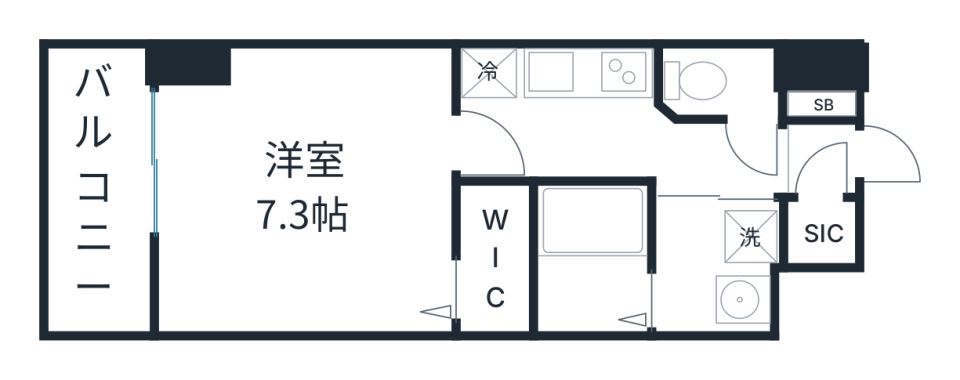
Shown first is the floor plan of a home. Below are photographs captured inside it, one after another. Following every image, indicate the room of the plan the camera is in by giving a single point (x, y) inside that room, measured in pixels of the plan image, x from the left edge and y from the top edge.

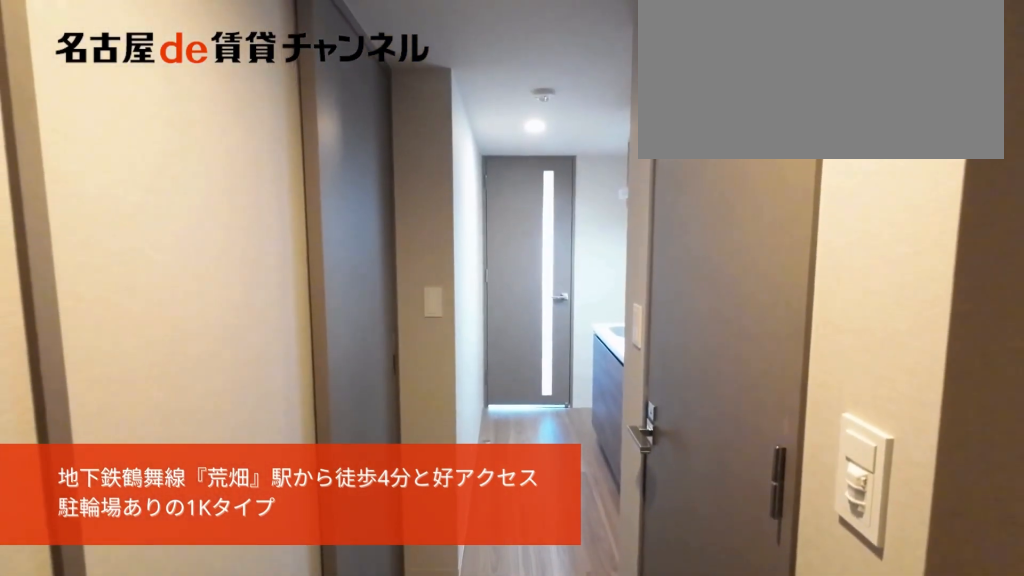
(821, 159)
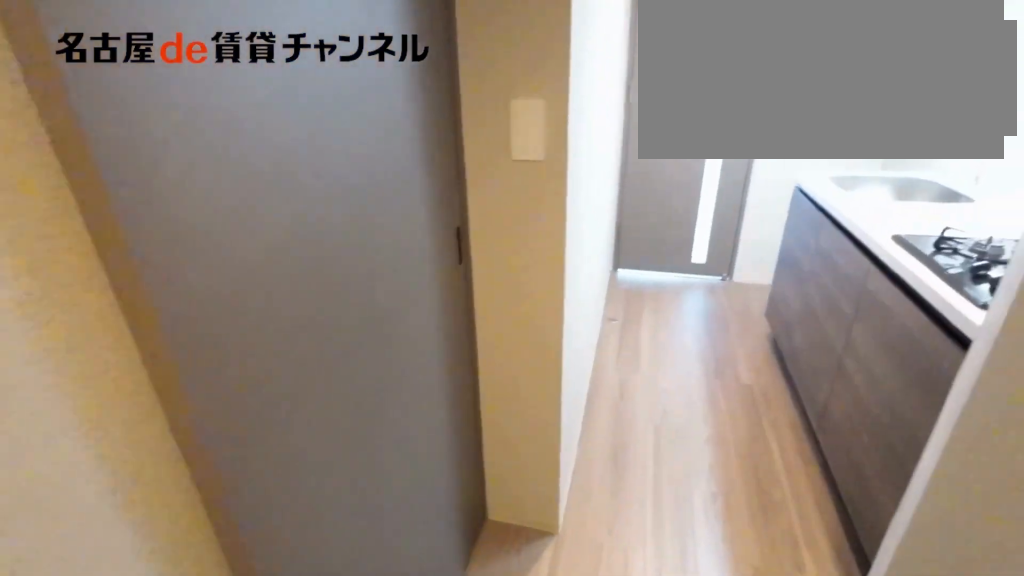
(617, 144)
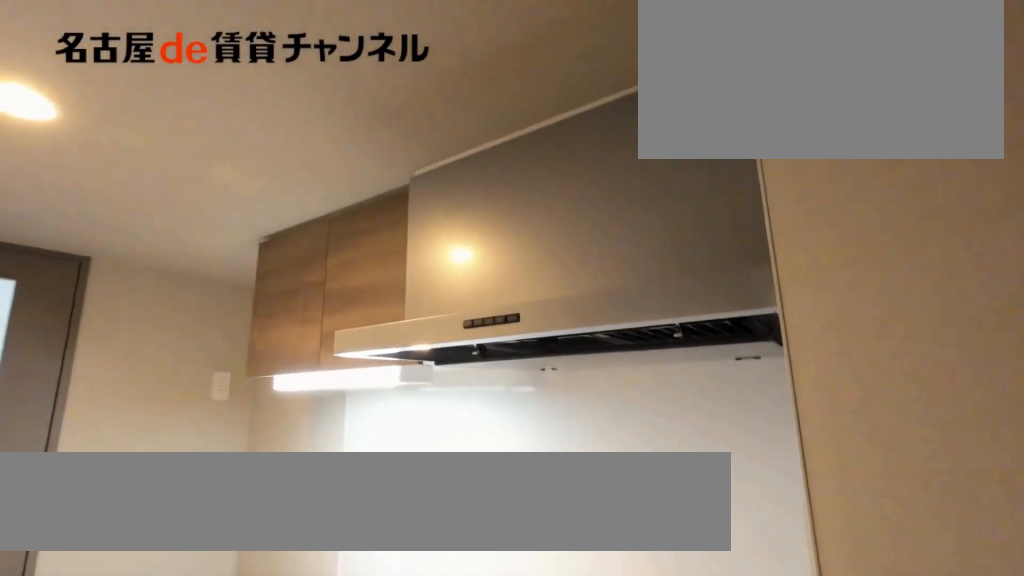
(557, 72)
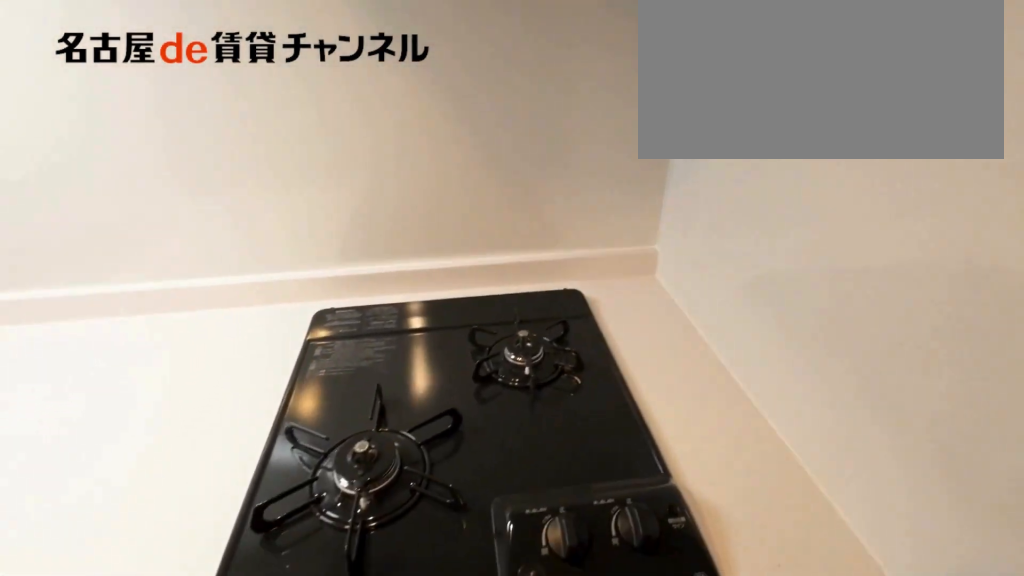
(557, 72)
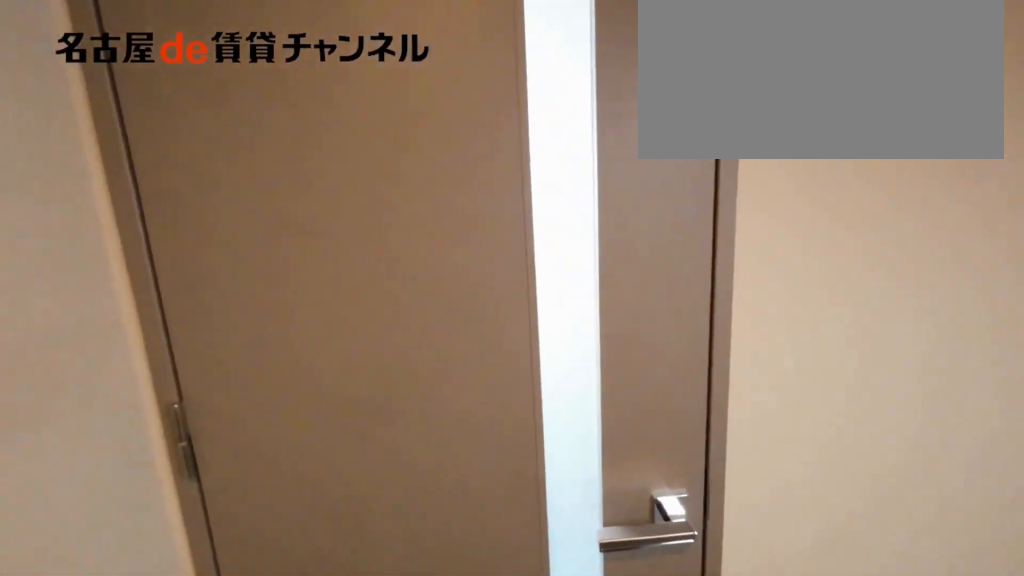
(615, 145)
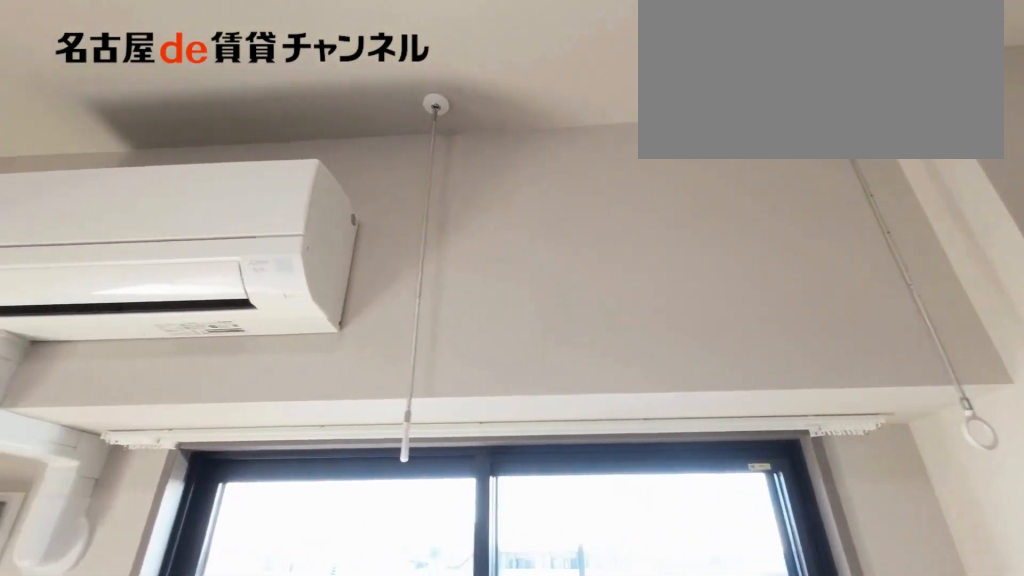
(308, 193)
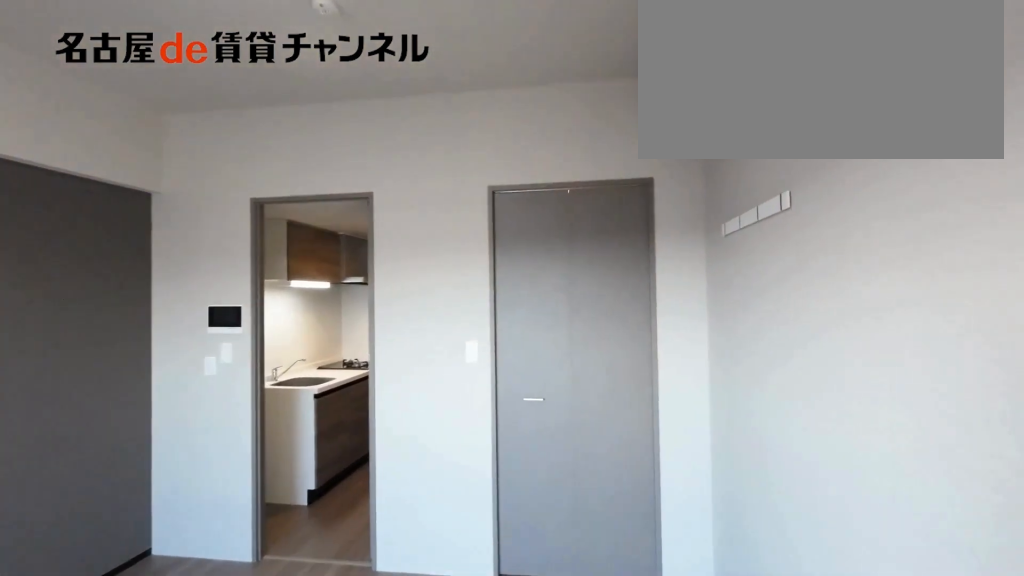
(308, 193)
